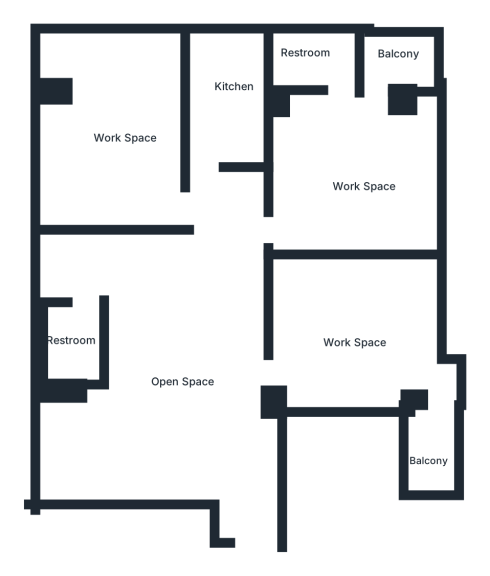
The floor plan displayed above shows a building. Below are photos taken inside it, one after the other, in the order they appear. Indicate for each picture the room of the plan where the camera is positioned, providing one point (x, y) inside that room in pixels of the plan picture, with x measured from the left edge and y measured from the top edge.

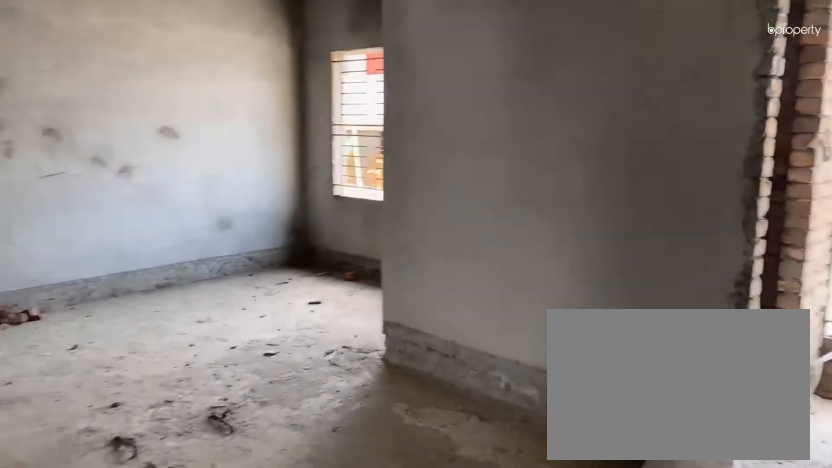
(210, 361)
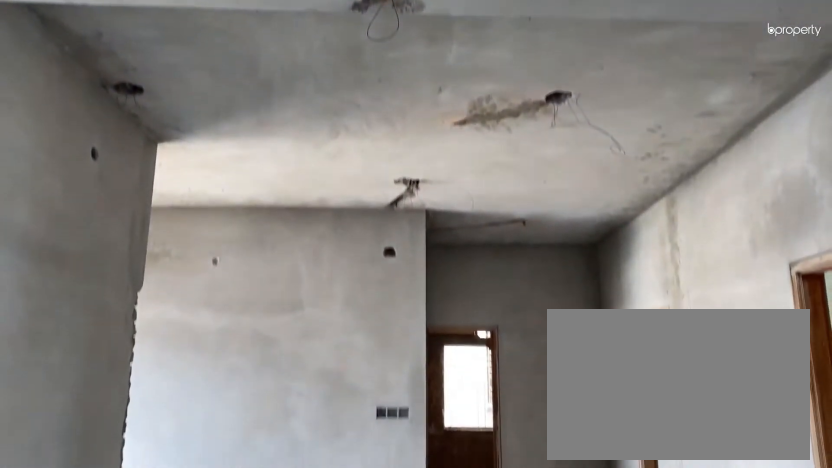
(210, 361)
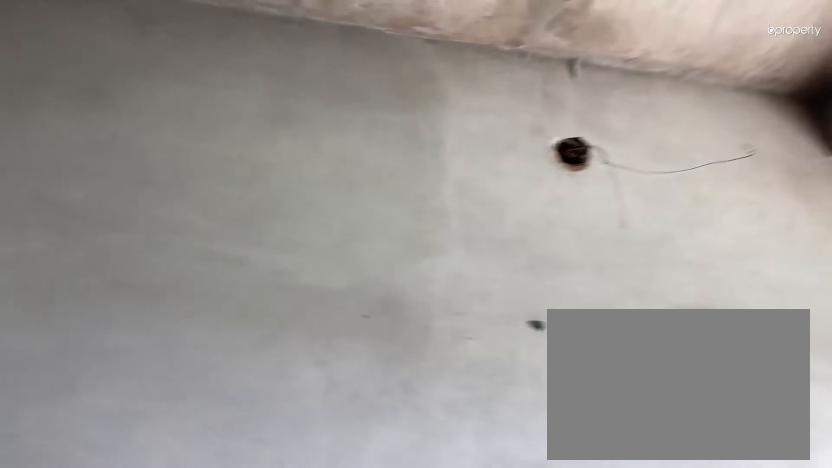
(363, 358)
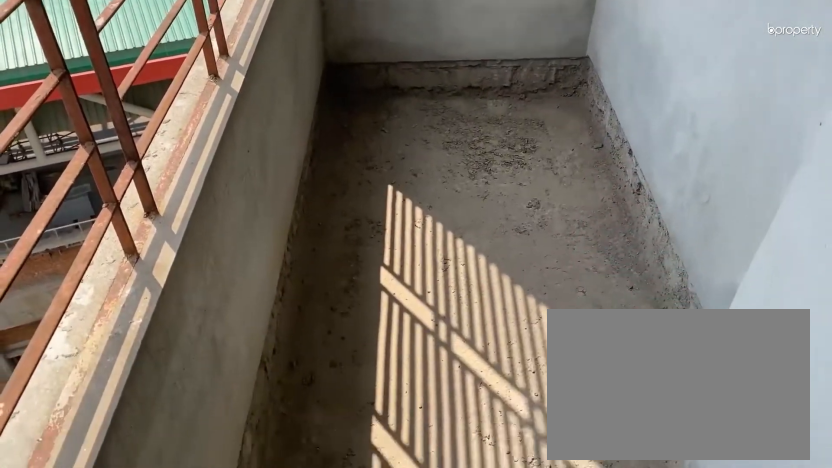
(434, 447)
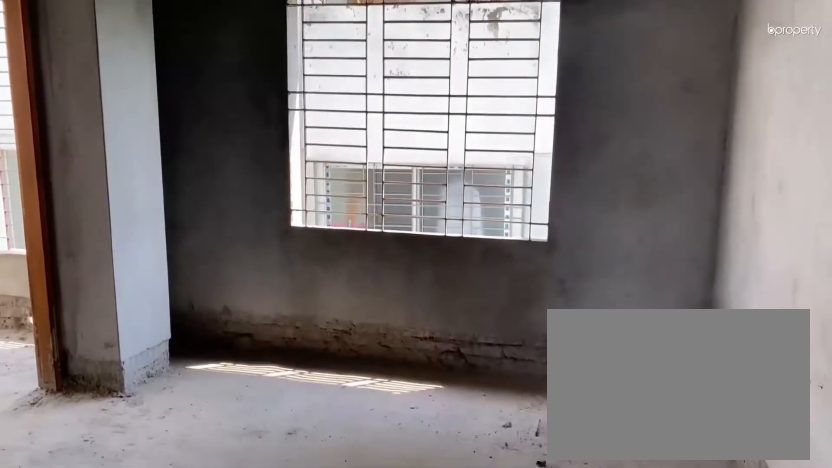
(372, 118)
